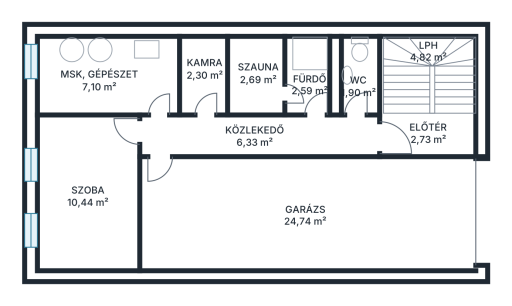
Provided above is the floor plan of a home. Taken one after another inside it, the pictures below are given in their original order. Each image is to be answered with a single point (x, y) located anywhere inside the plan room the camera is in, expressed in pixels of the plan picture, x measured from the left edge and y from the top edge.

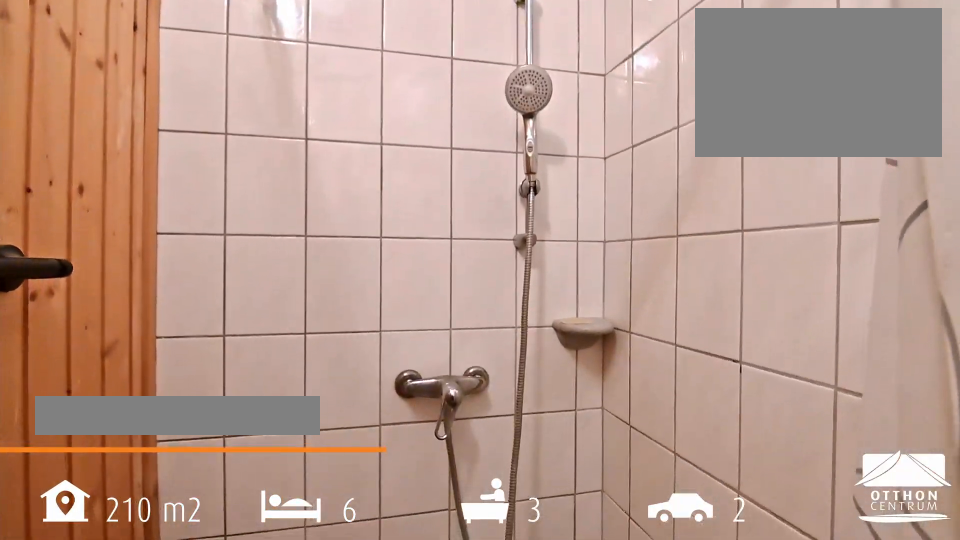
(308, 79)
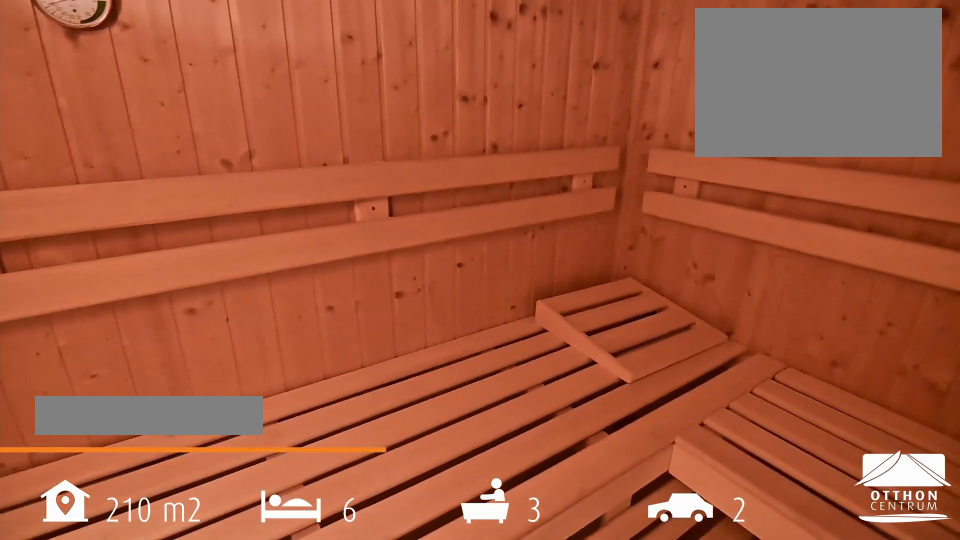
(256, 77)
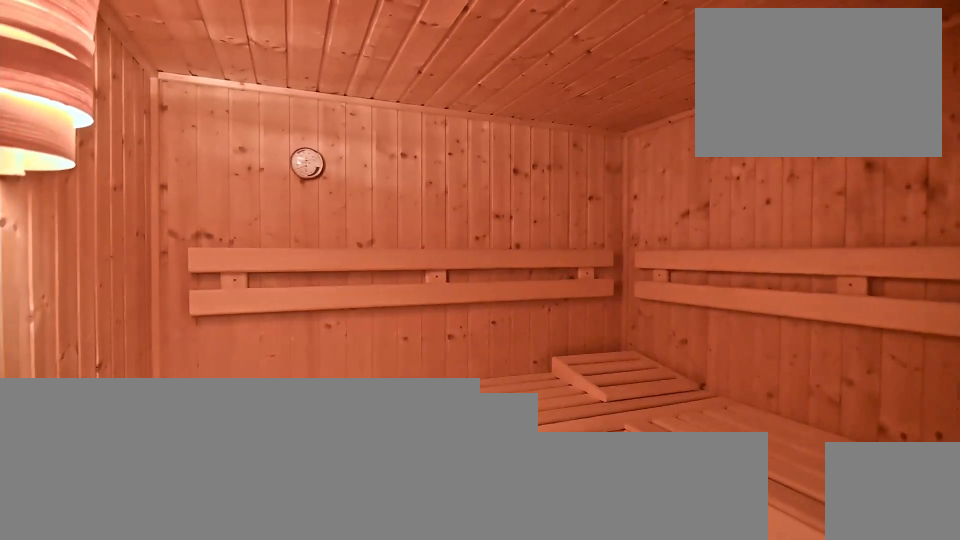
(256, 77)
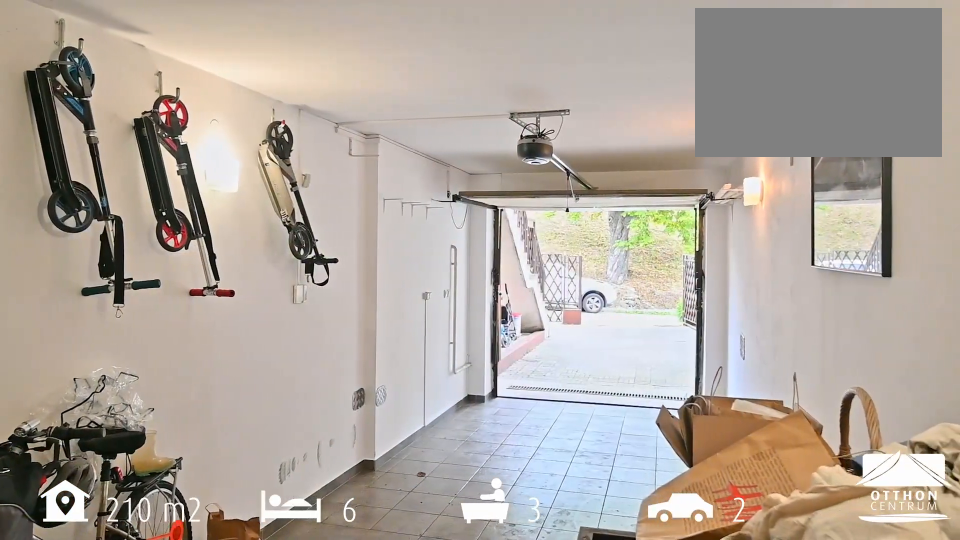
(306, 215)
